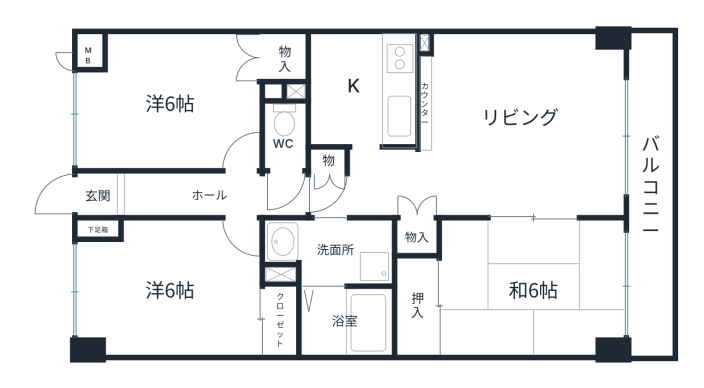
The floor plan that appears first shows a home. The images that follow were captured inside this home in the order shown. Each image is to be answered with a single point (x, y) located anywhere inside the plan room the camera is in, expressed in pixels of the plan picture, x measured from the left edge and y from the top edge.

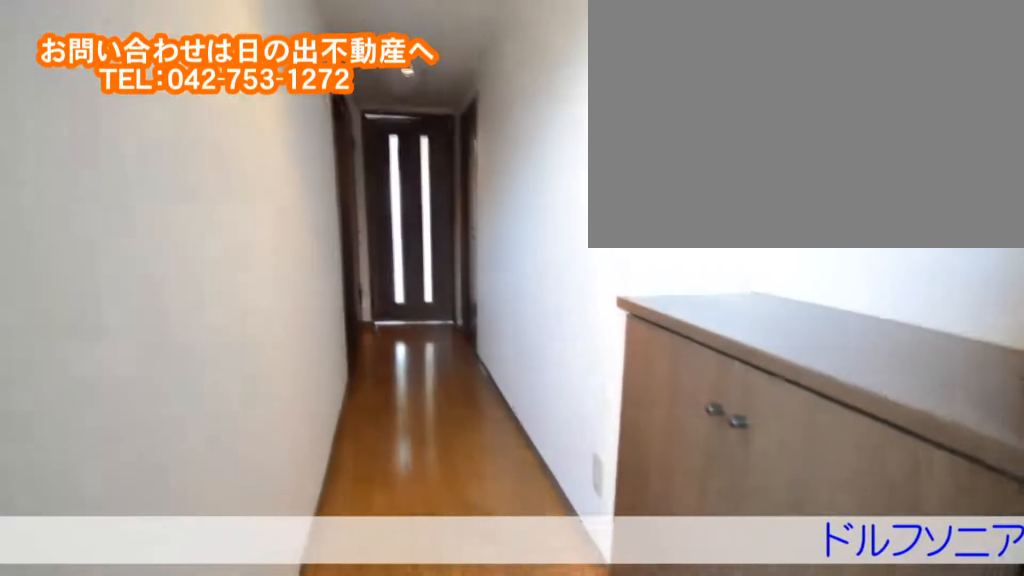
(133, 194)
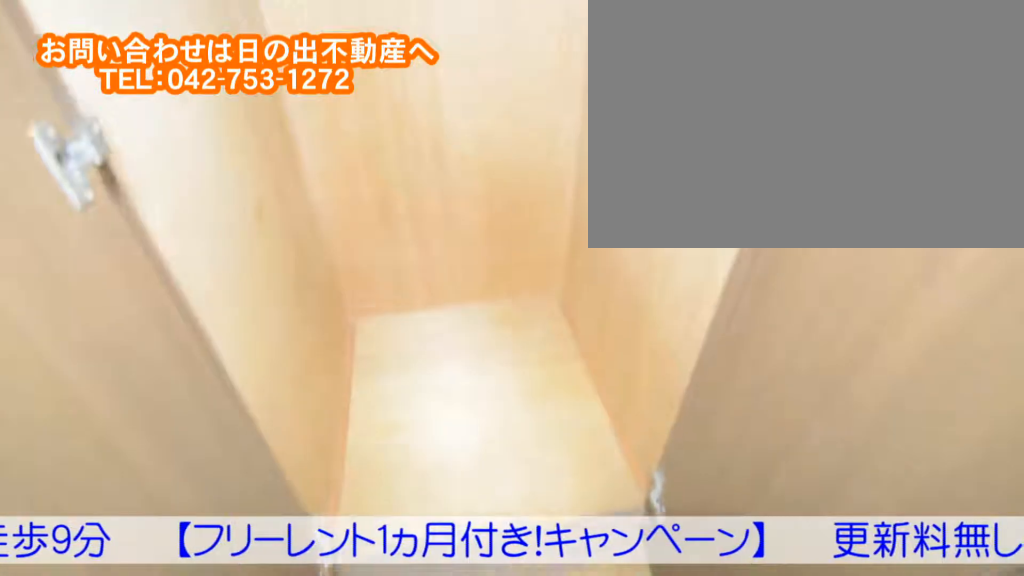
(121, 99)
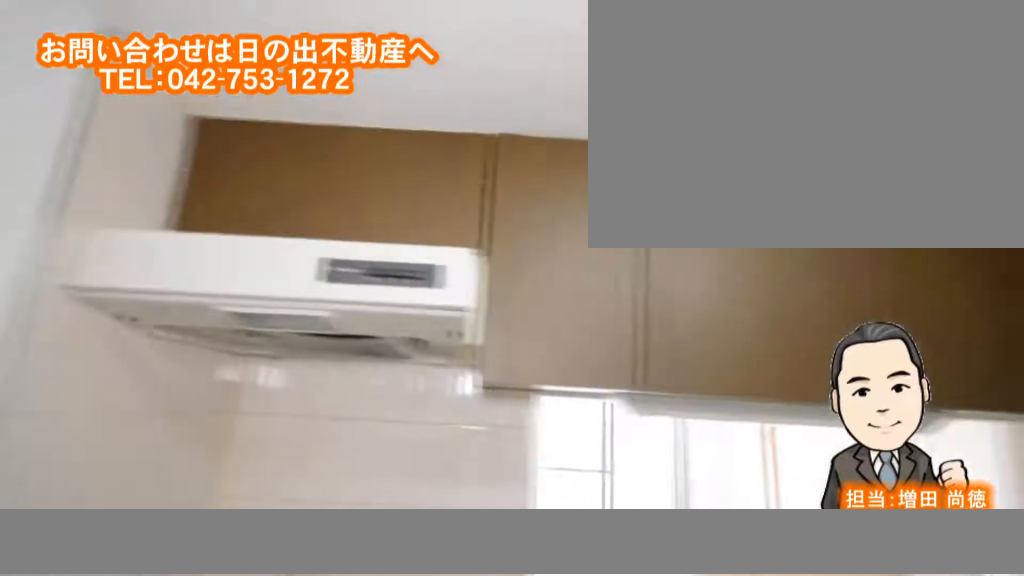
(350, 91)
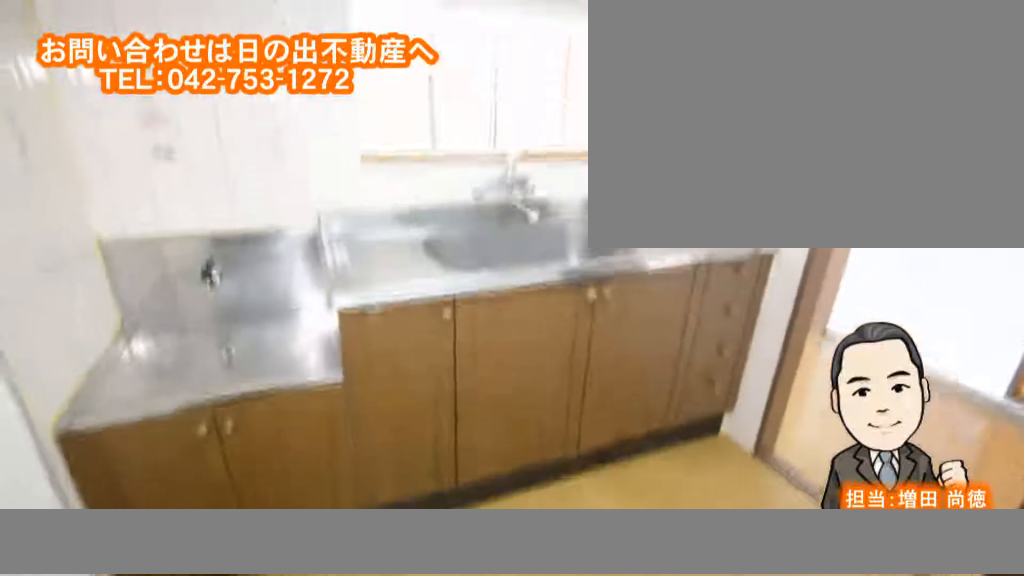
(350, 90)
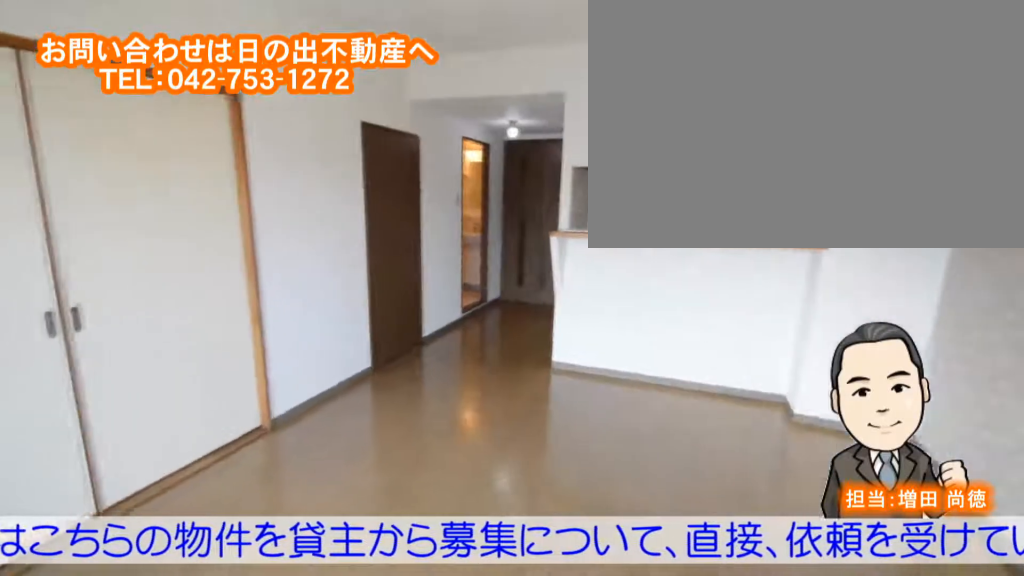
(514, 150)
